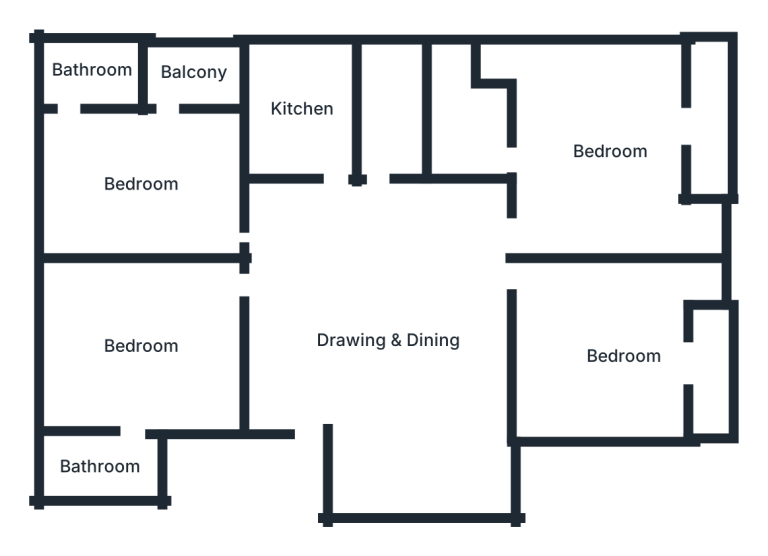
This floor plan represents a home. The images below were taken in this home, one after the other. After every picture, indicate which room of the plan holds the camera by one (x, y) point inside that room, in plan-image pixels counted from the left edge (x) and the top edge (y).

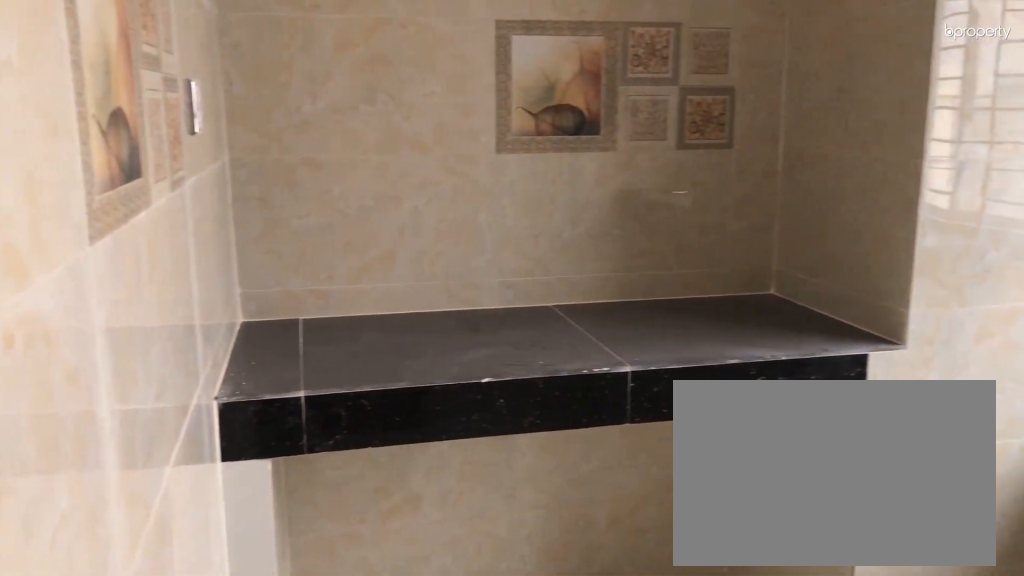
(305, 112)
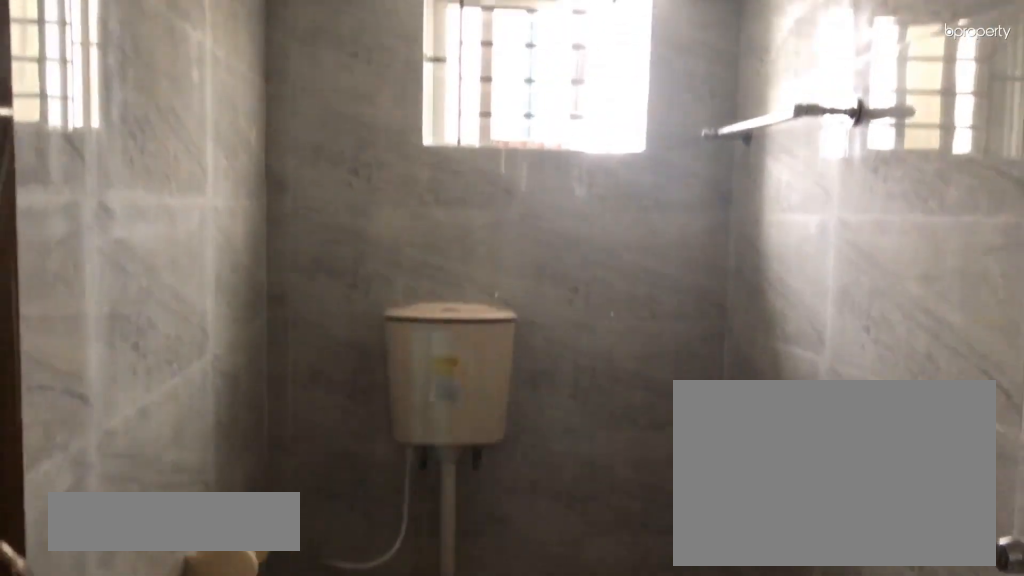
(398, 112)
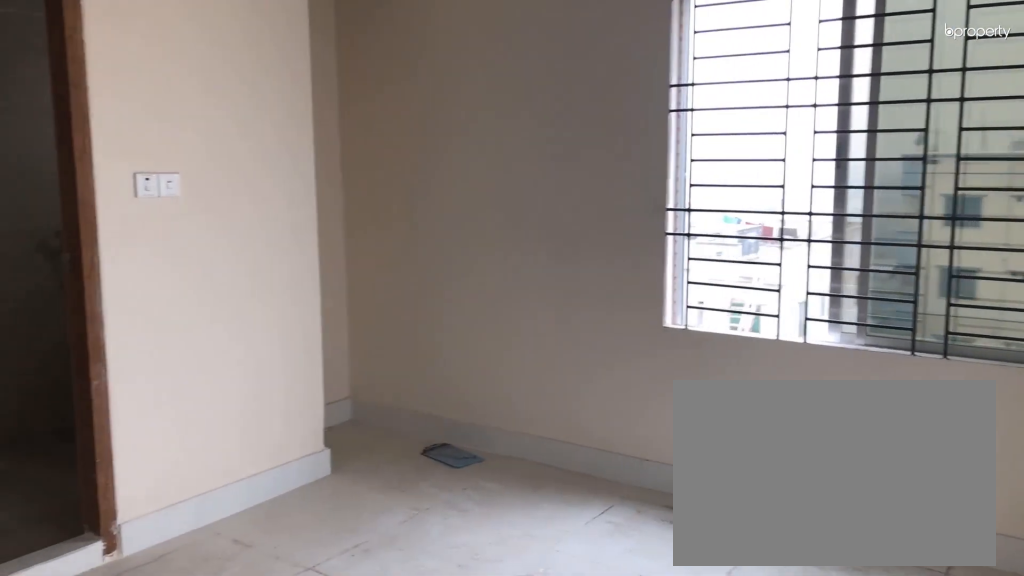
(613, 152)
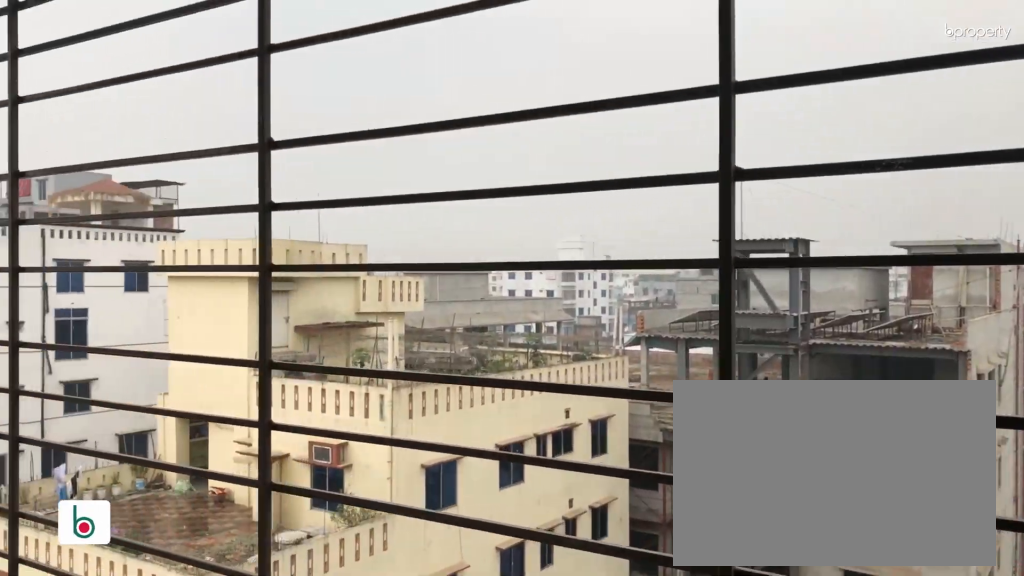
(711, 128)
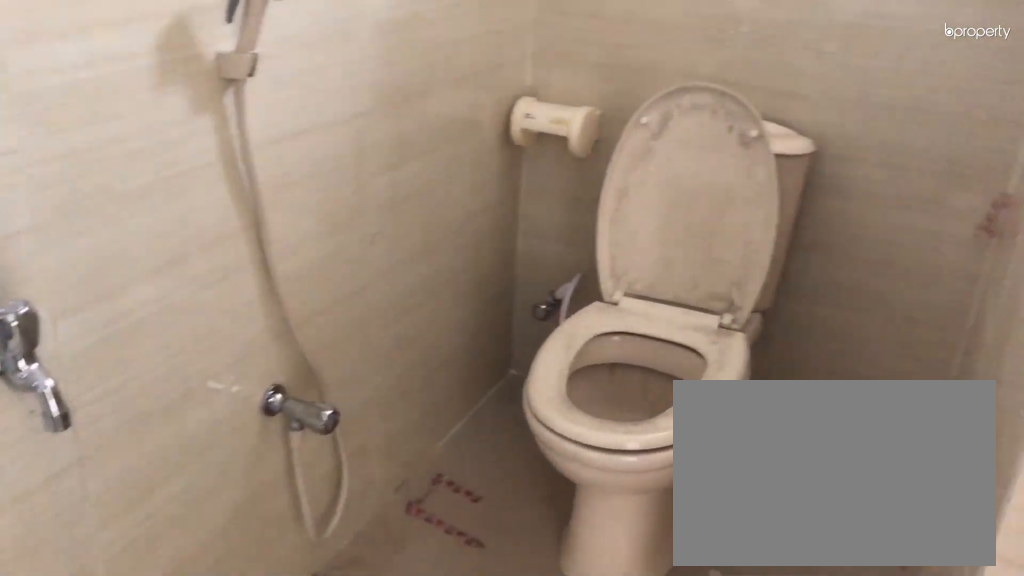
(461, 124)
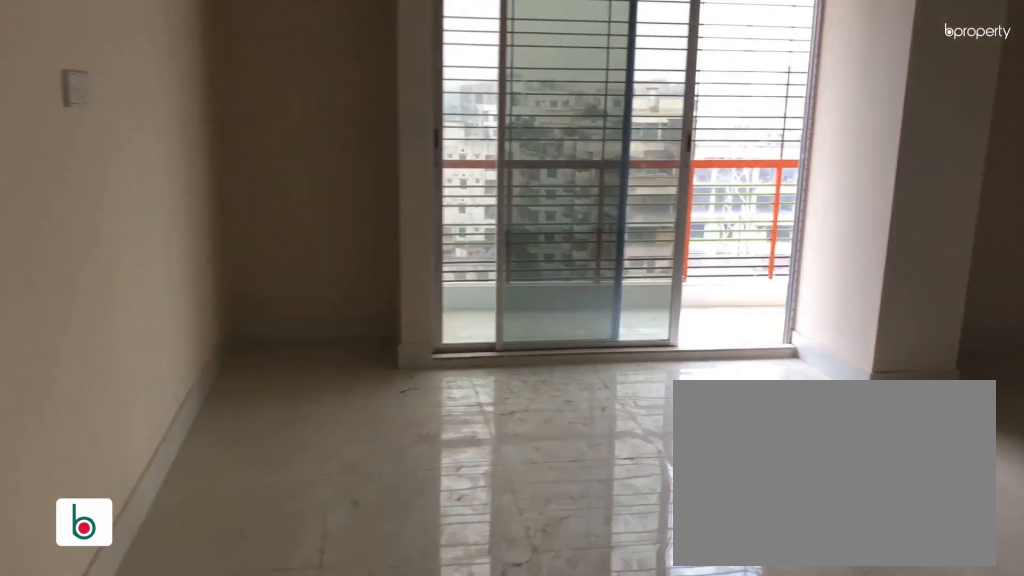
(580, 290)
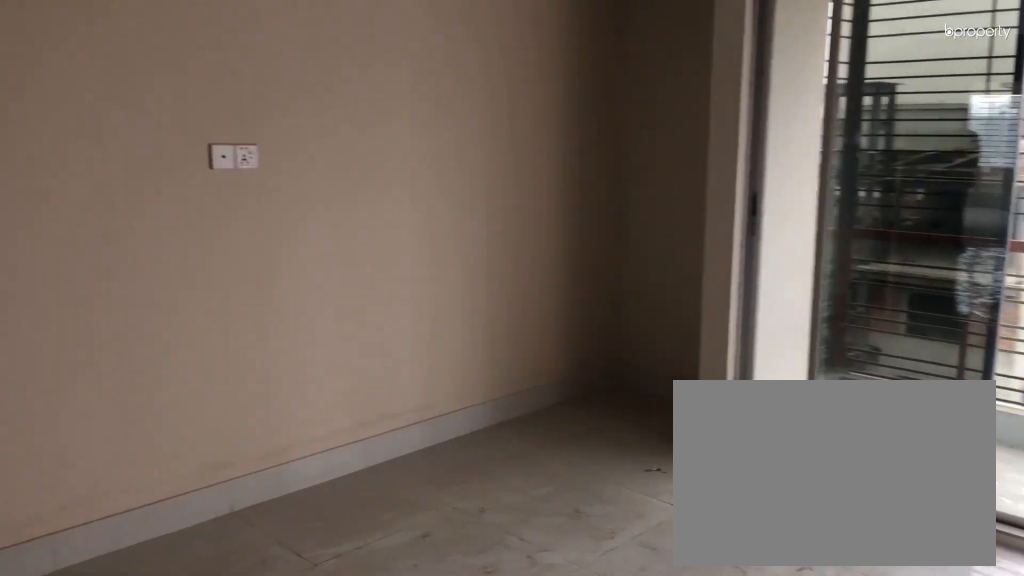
(622, 352)
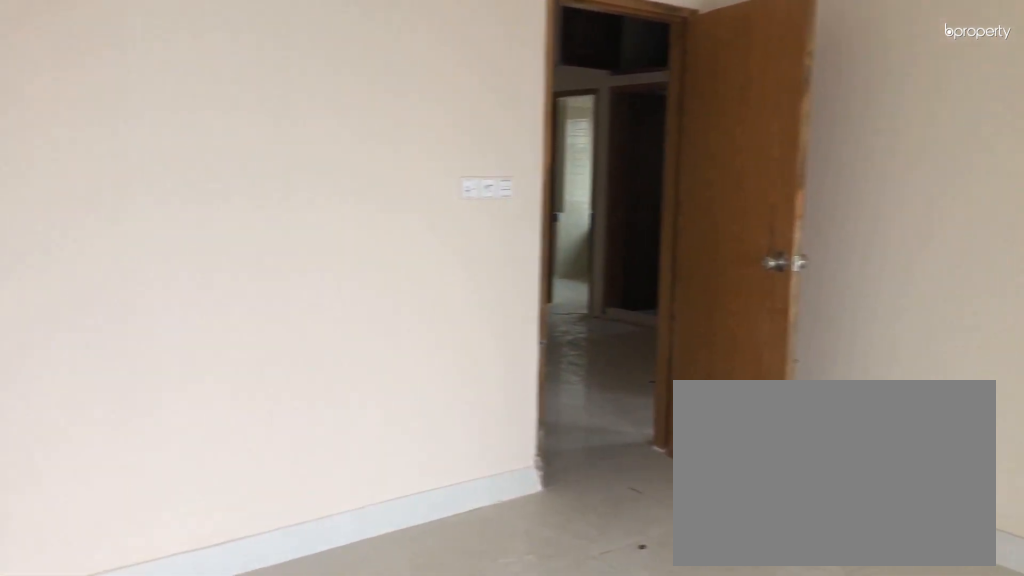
(622, 352)
